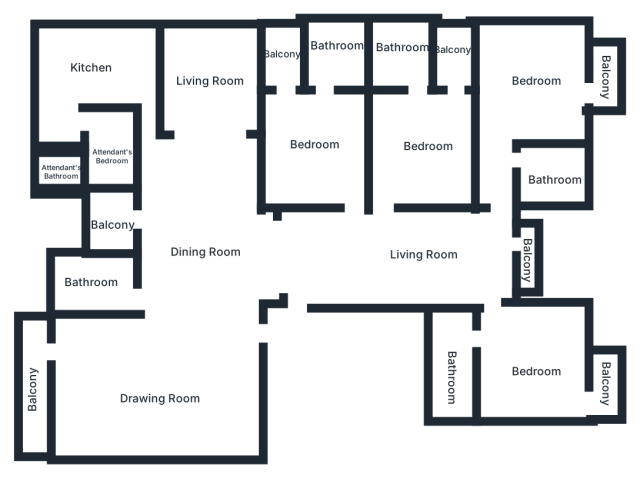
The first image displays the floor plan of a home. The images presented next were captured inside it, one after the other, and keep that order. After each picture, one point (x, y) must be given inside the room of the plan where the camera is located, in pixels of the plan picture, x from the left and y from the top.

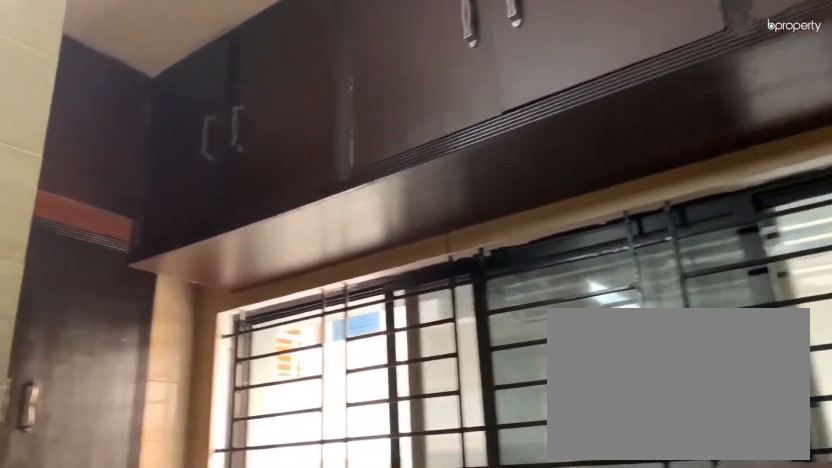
(88, 62)
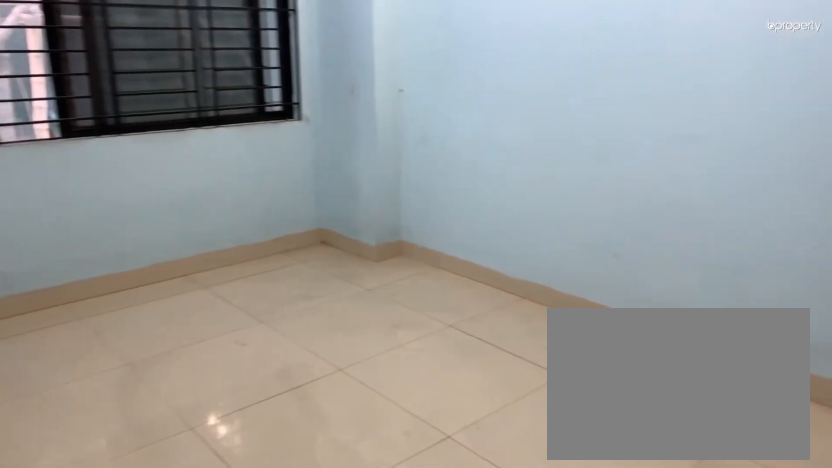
(204, 68)
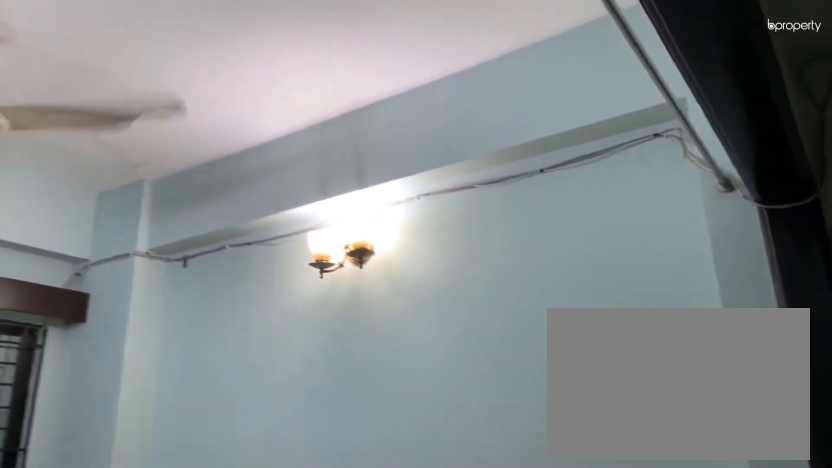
(204, 68)
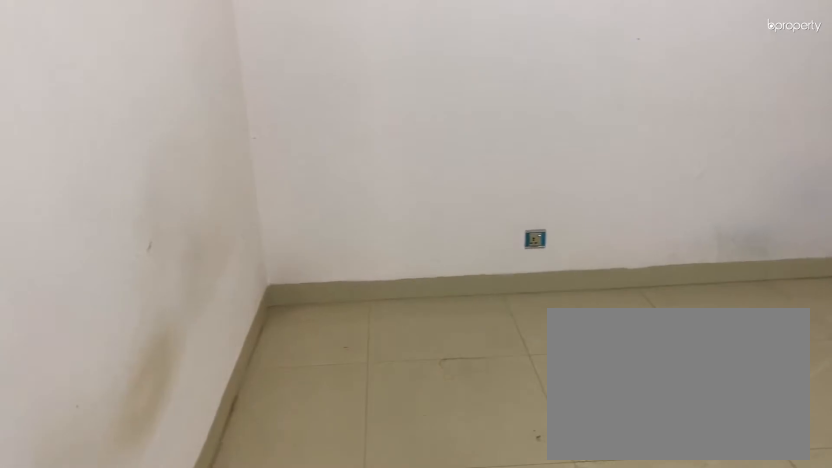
(312, 135)
